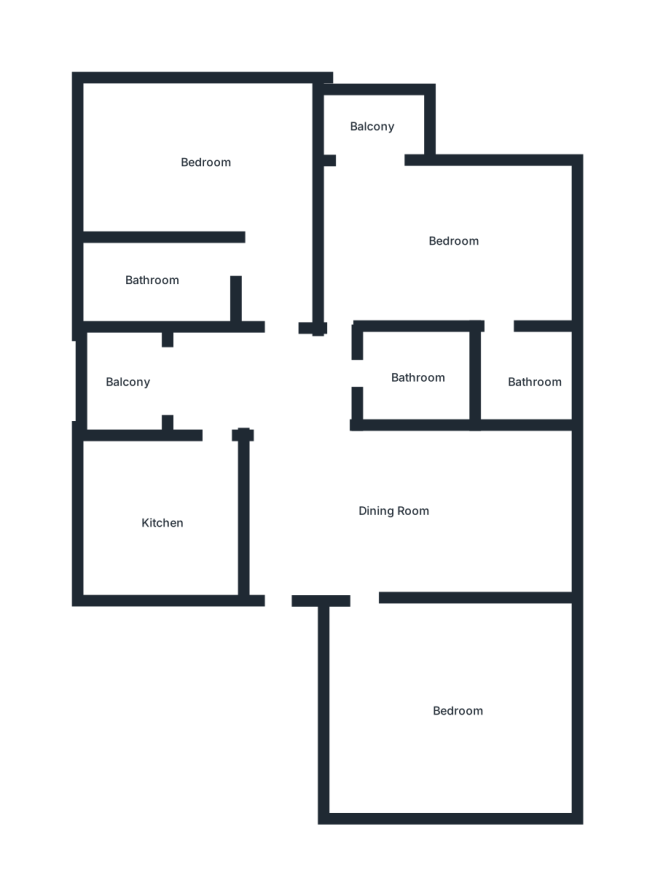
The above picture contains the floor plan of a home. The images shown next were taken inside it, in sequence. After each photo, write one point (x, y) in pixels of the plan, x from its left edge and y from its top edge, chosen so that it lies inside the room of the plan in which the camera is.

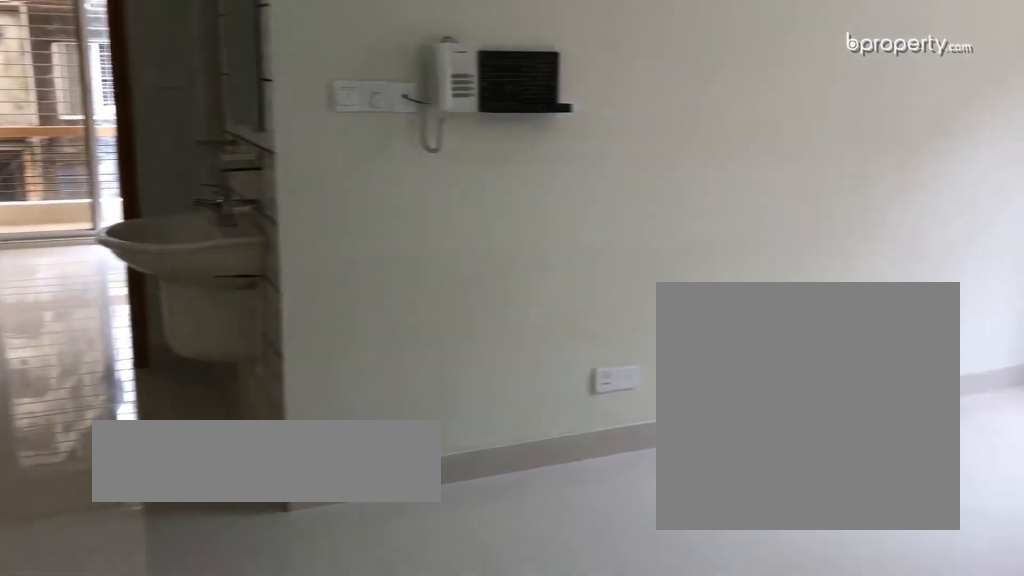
(396, 507)
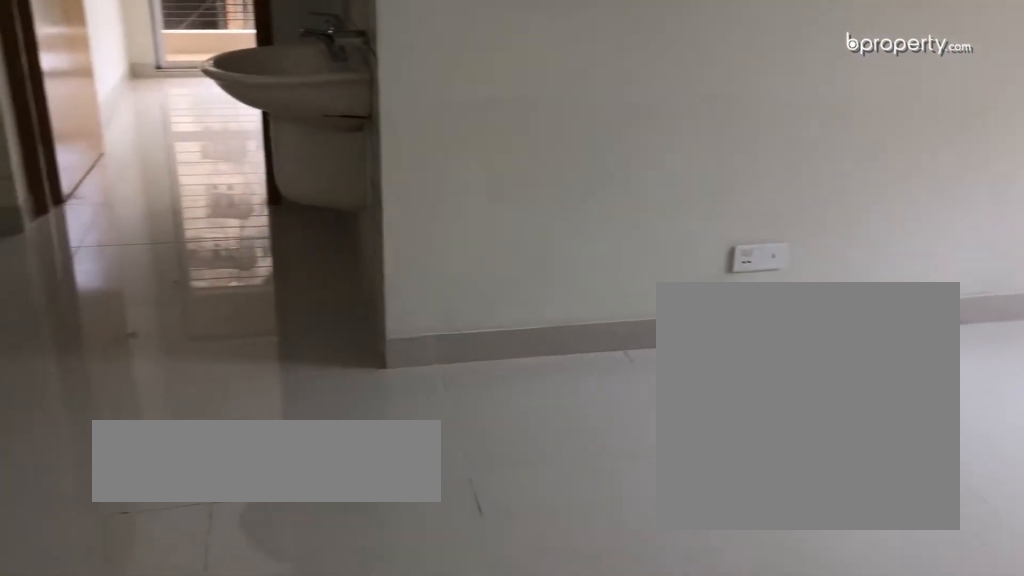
(396, 507)
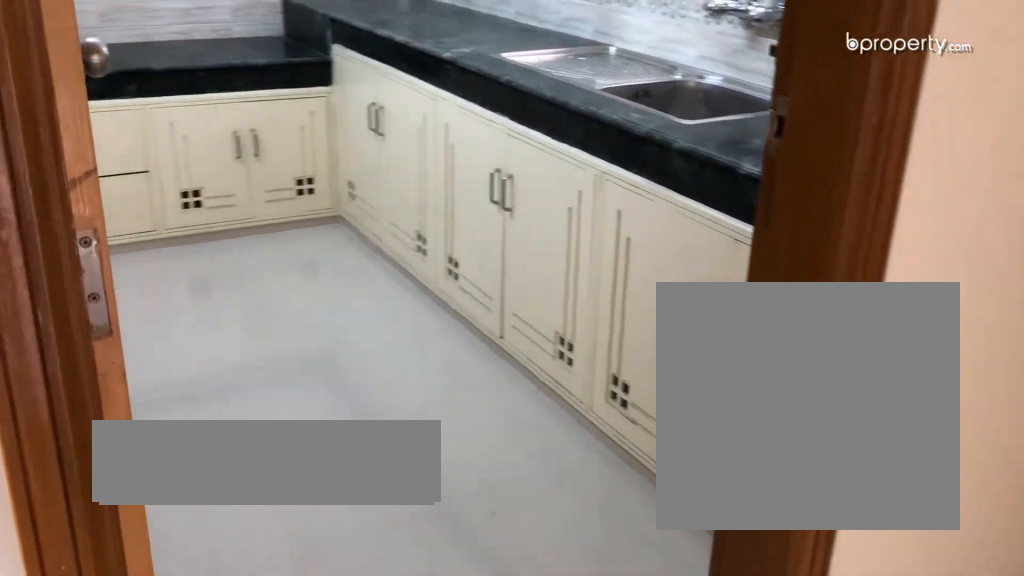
(162, 524)
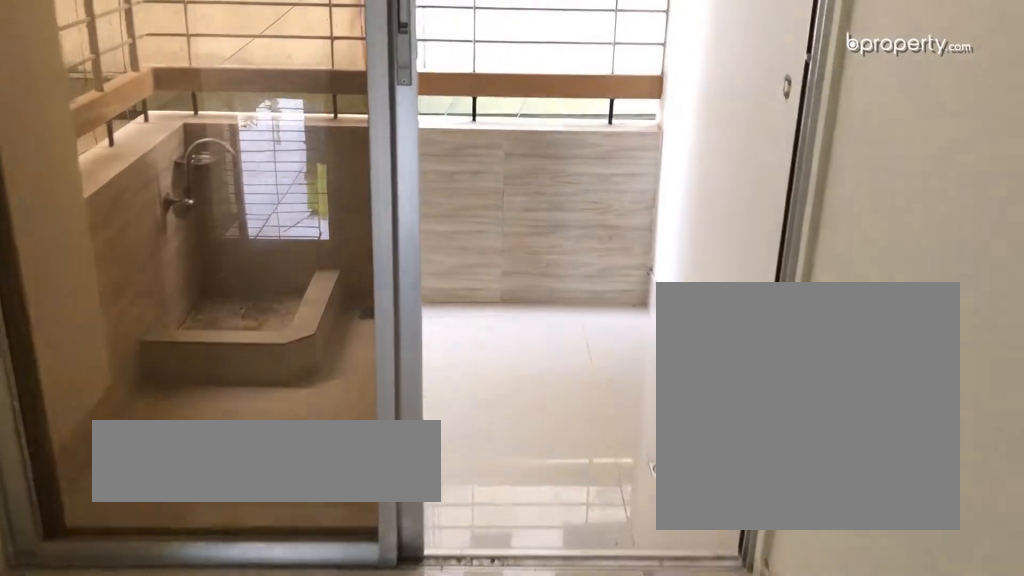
(130, 384)
